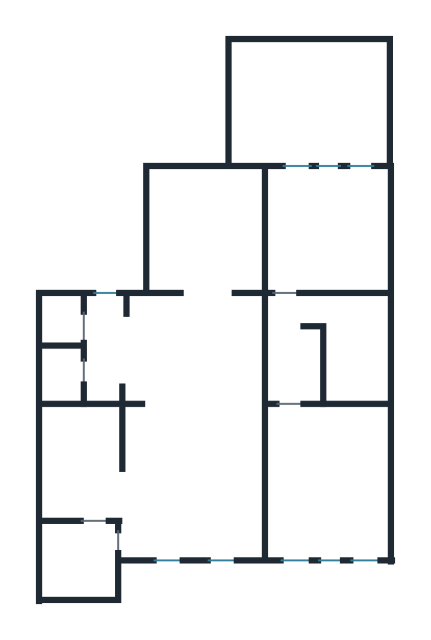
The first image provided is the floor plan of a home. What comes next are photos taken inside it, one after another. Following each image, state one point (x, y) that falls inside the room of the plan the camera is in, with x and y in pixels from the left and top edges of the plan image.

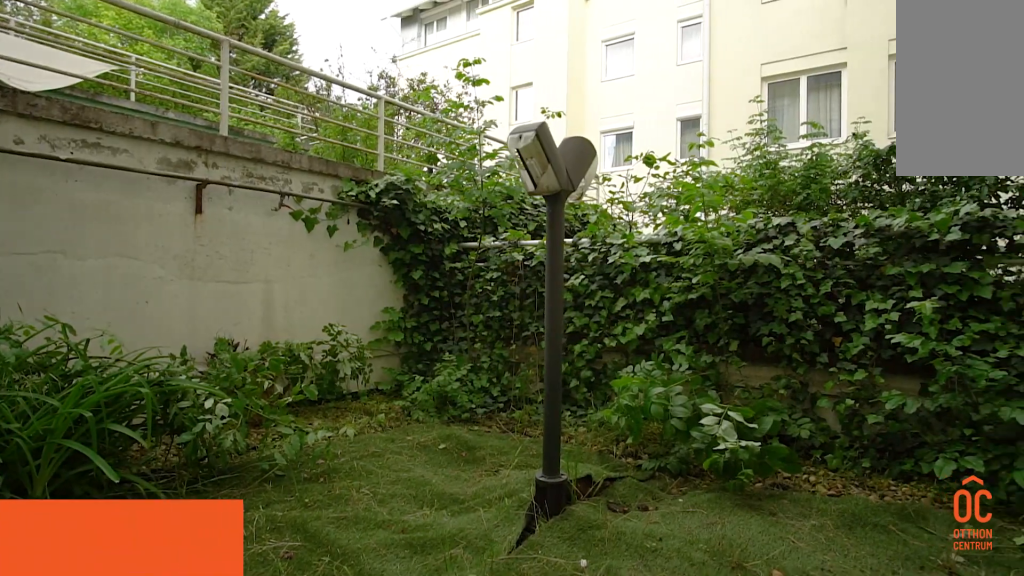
(315, 99)
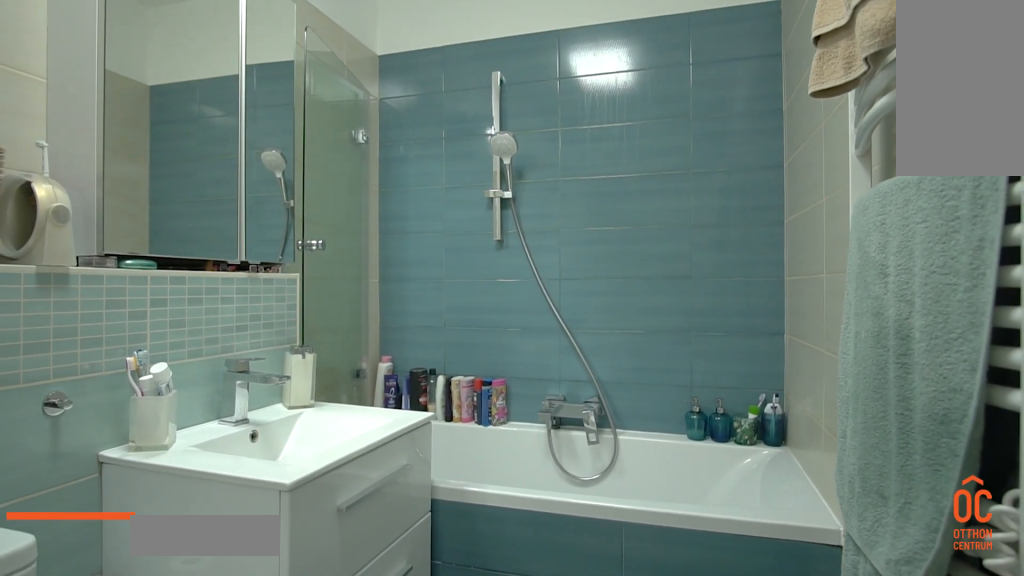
(362, 347)
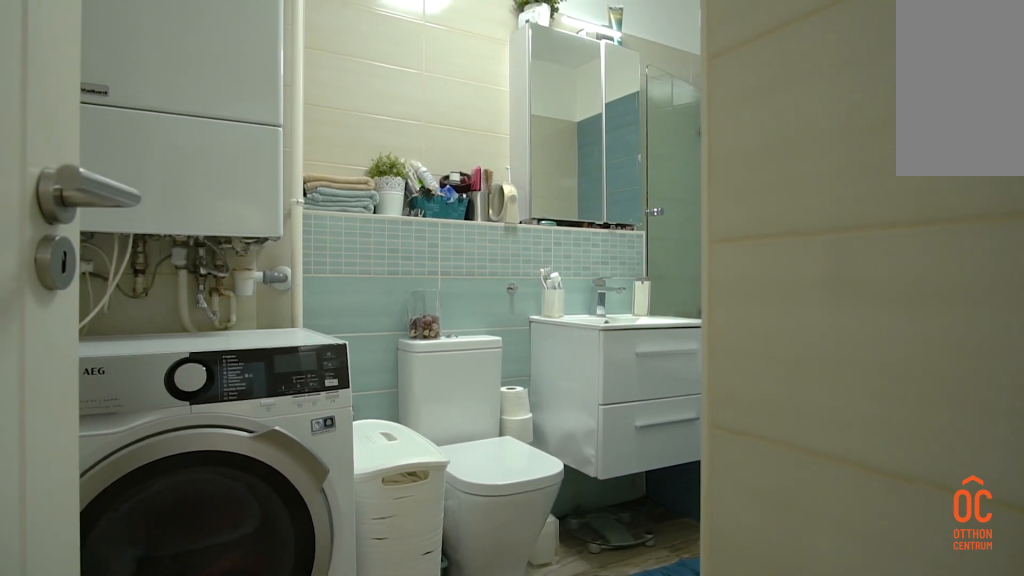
(362, 347)
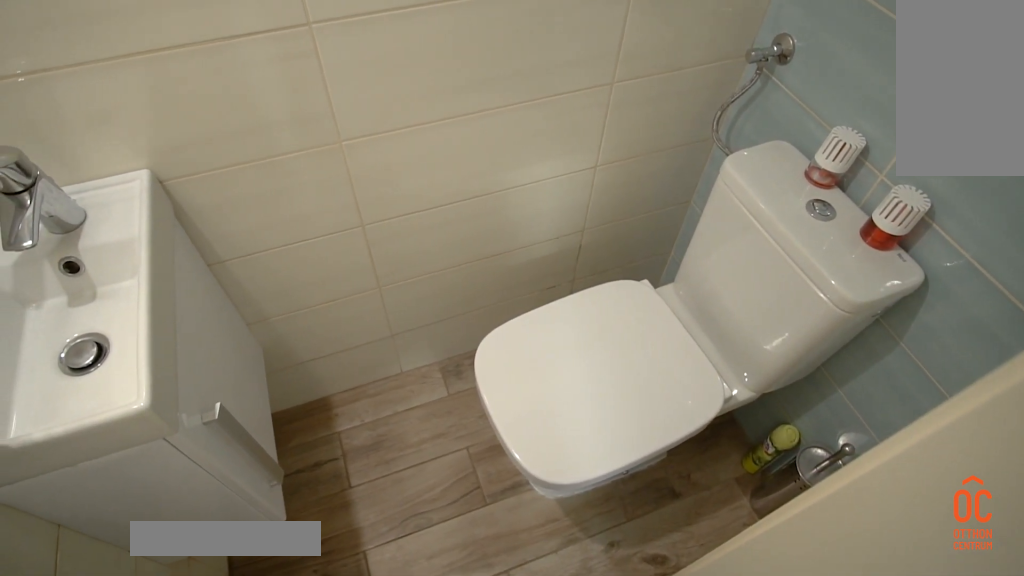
(64, 315)
